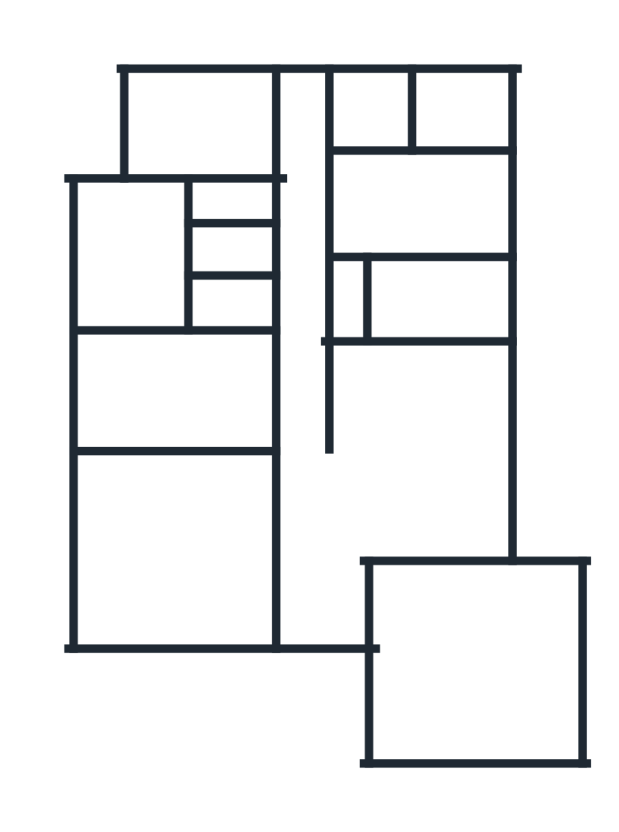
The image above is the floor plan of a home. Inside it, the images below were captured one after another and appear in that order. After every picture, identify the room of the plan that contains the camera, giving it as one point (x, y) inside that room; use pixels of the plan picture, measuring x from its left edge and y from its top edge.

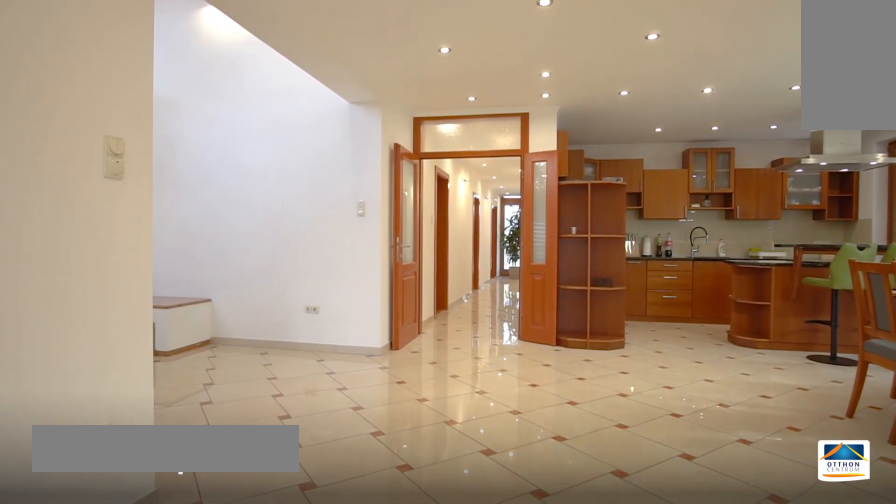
(323, 589)
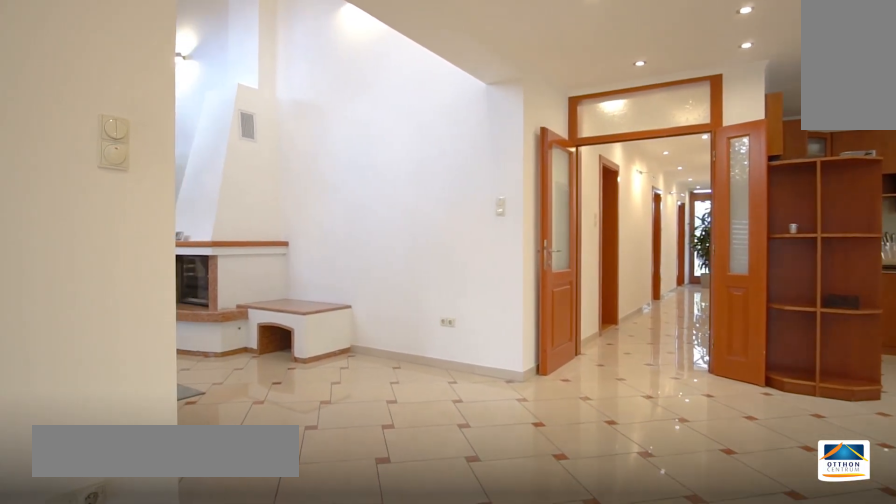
(324, 589)
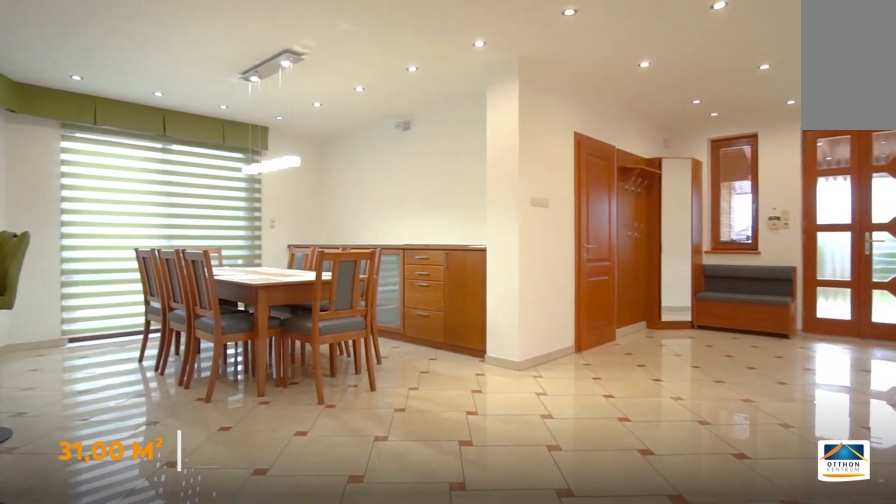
(431, 462)
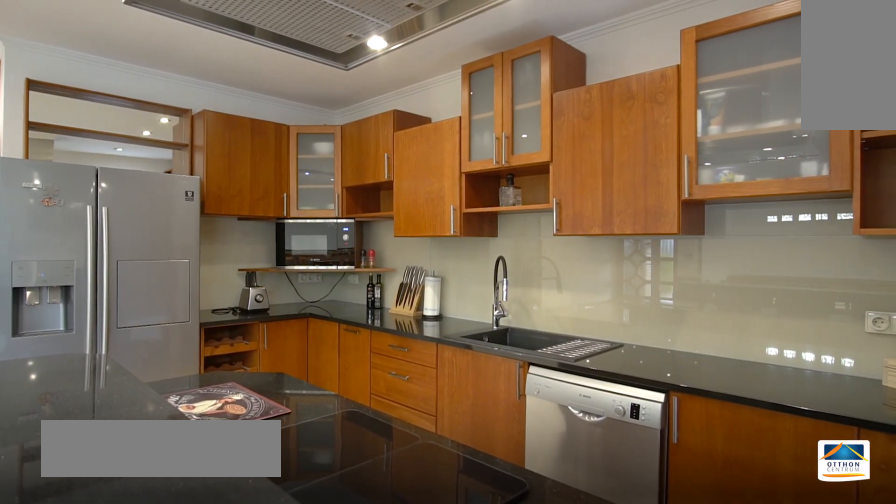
(419, 391)
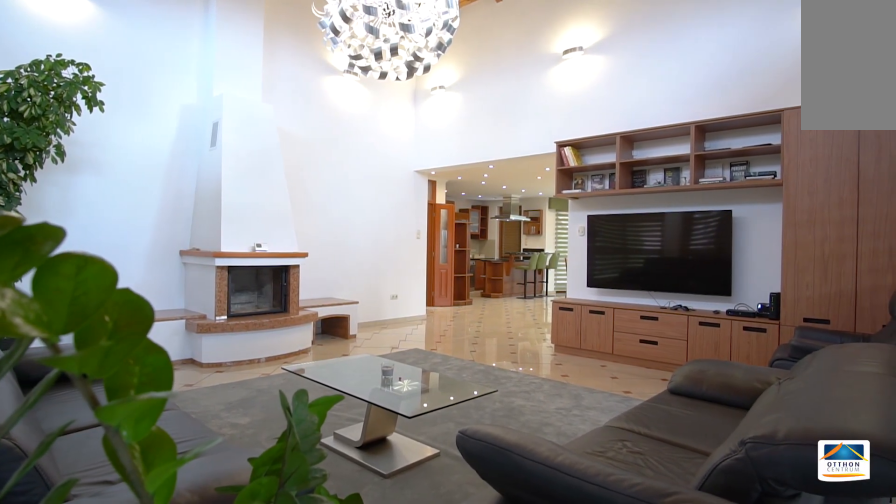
(180, 552)
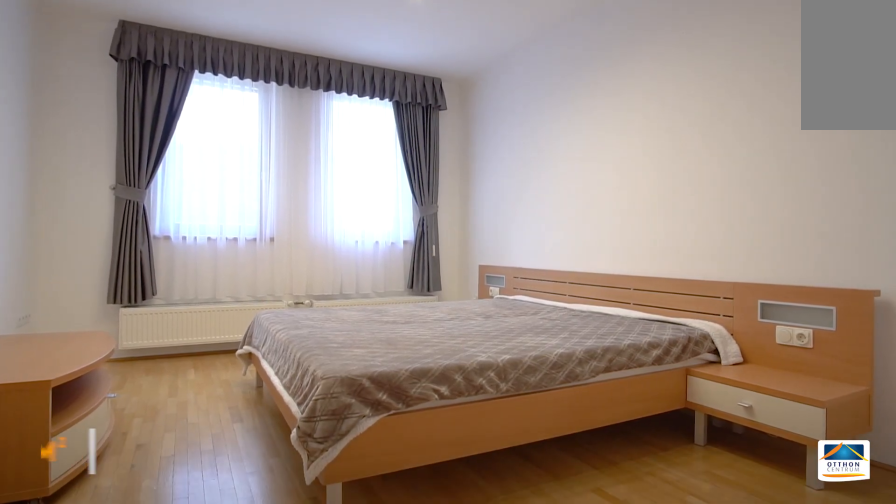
(203, 125)
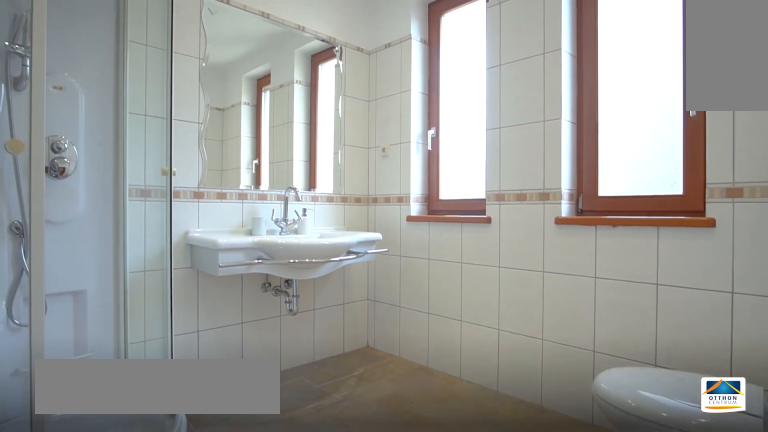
(466, 110)
